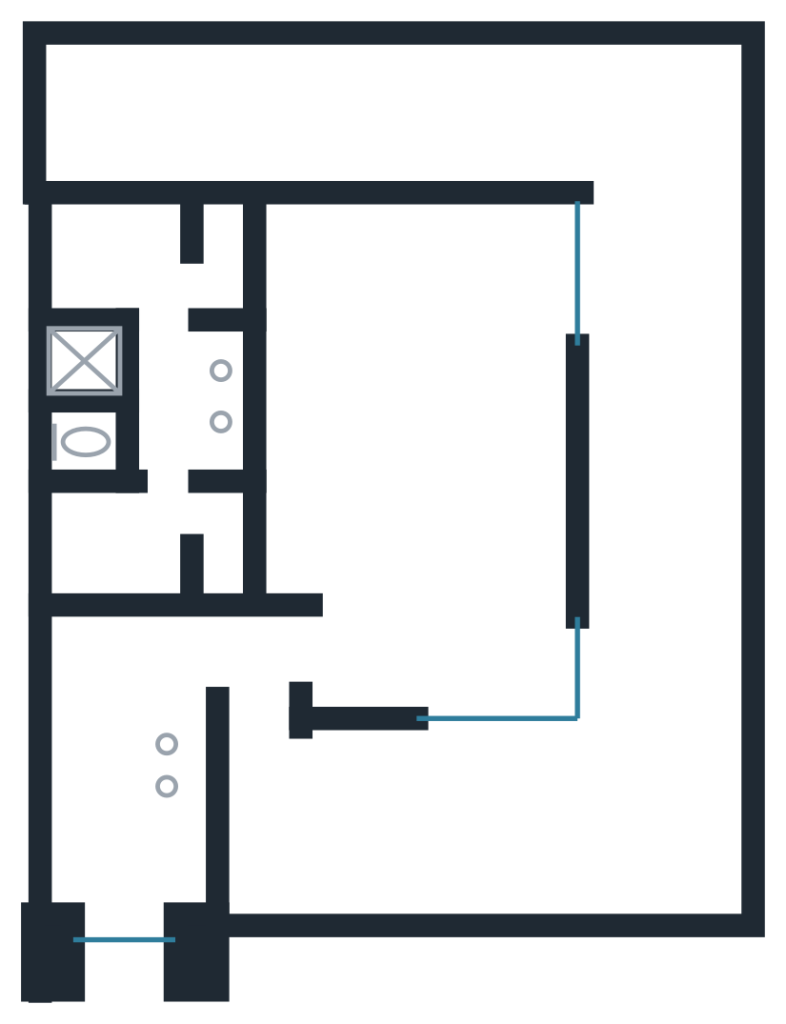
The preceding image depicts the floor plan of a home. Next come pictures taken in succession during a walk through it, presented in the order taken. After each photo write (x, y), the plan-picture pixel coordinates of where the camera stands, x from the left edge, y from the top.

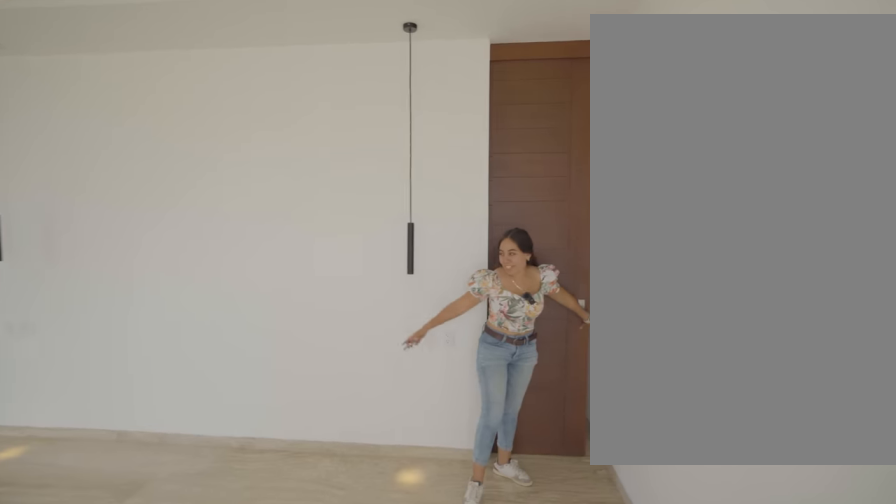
(428, 255)
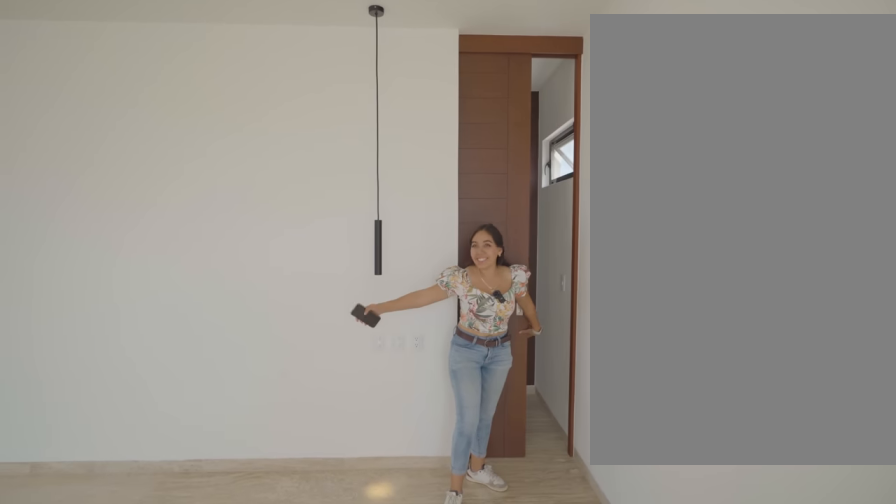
(428, 255)
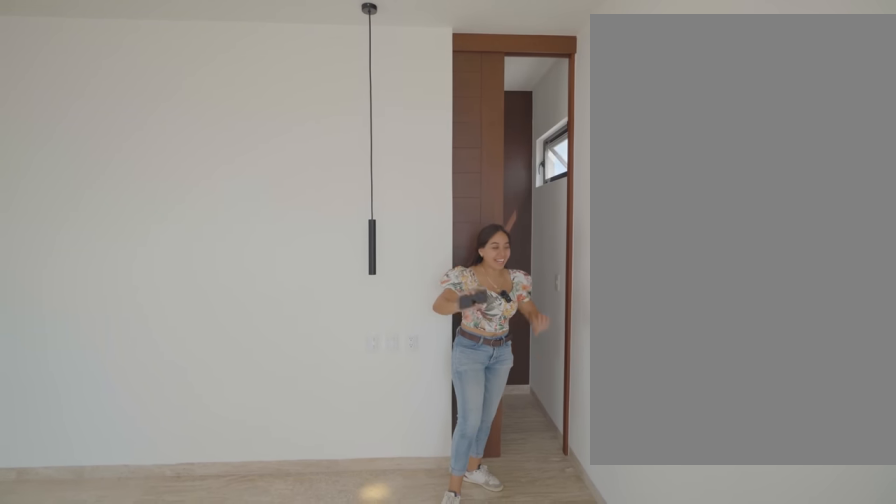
(428, 255)
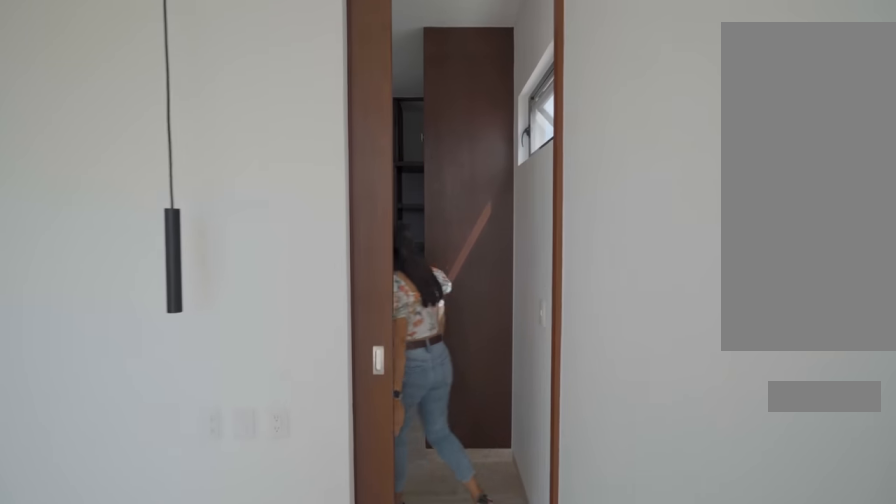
(336, 253)
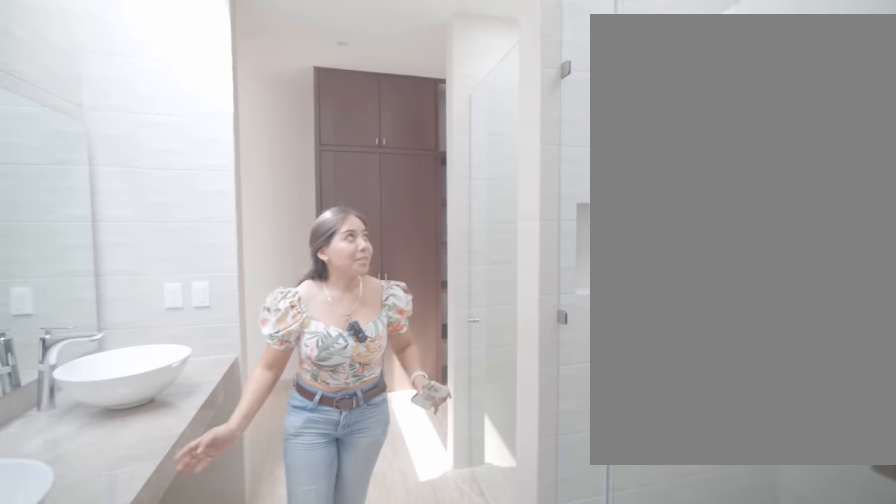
(177, 299)
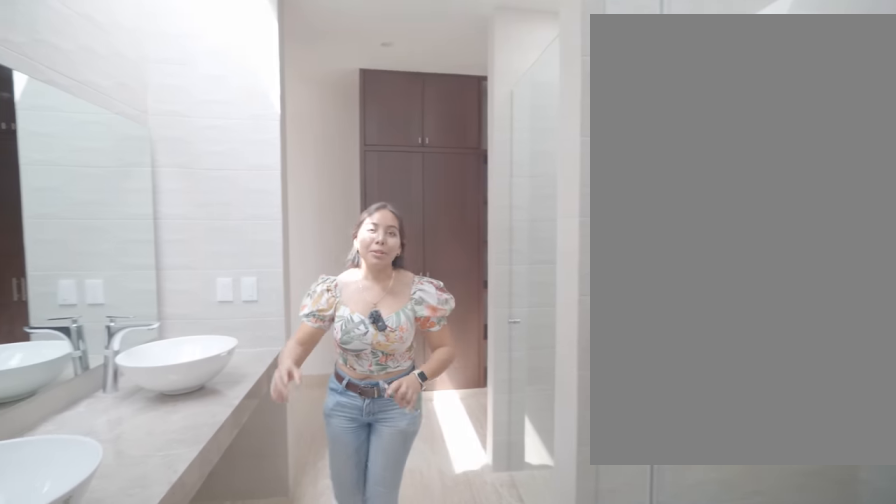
(179, 344)
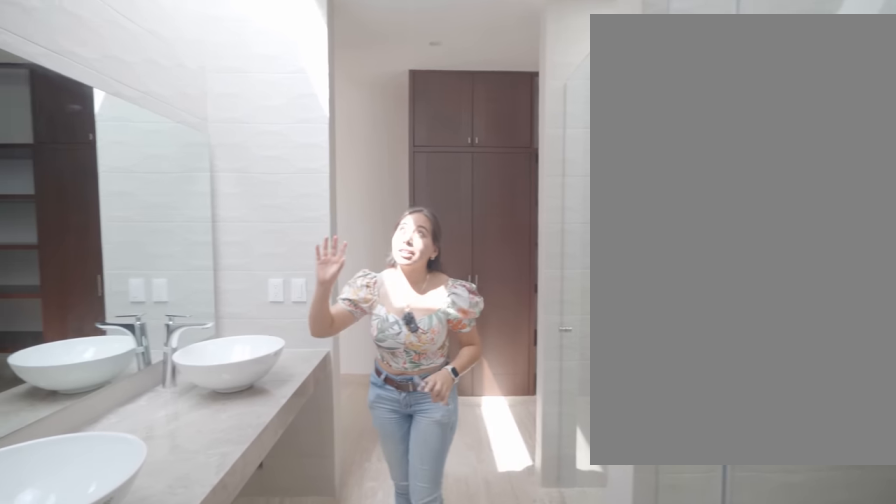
(176, 376)
